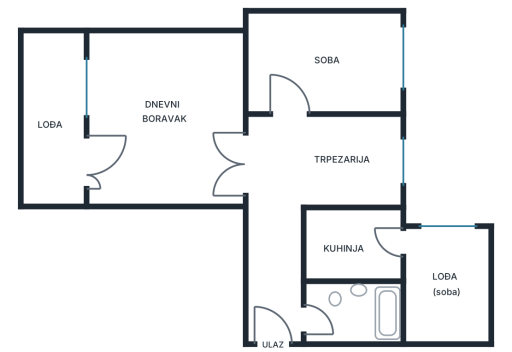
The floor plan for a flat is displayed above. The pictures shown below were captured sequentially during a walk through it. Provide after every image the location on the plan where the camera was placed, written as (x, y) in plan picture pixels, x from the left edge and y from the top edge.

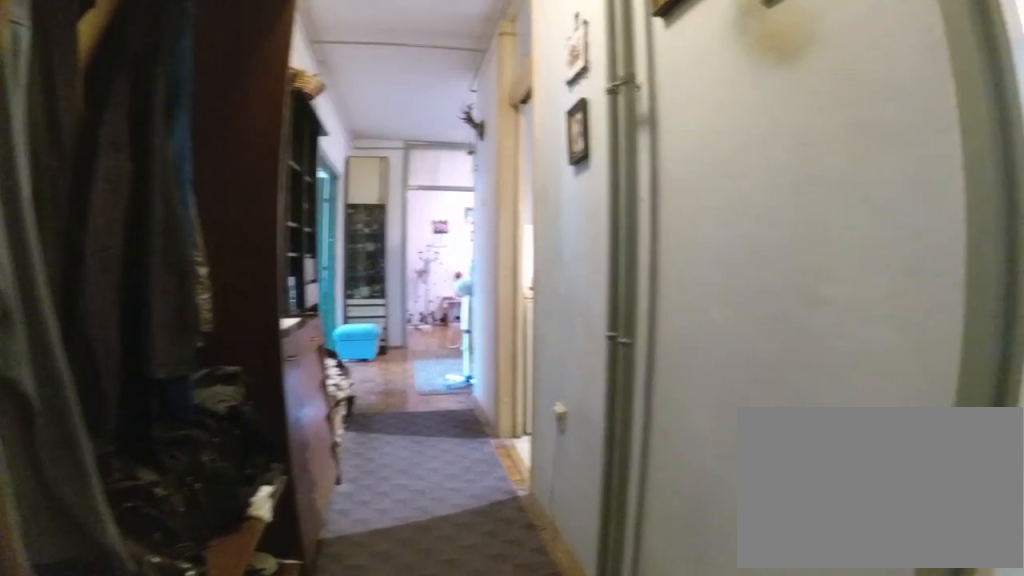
(272, 336)
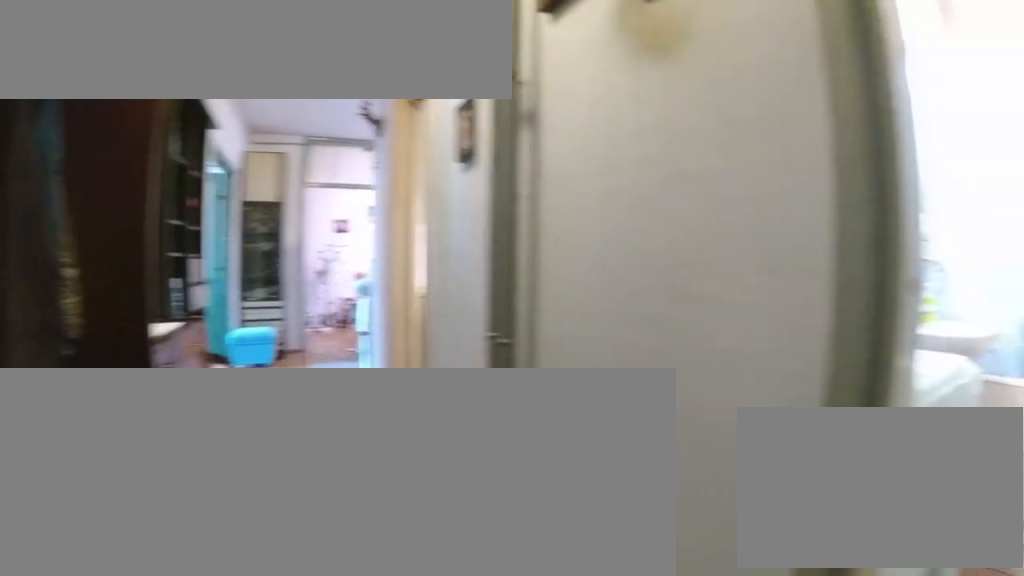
(274, 334)
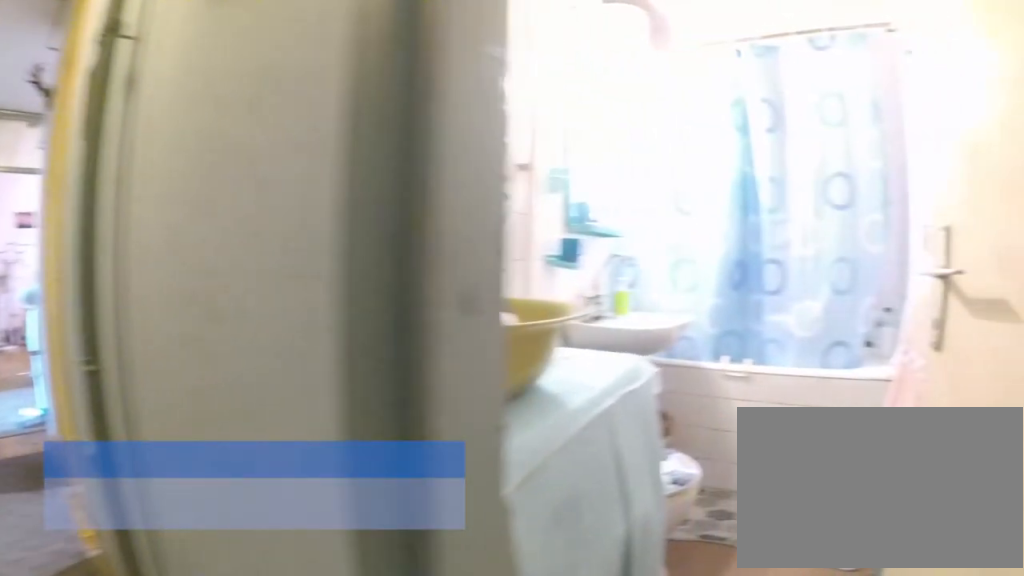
(279, 326)
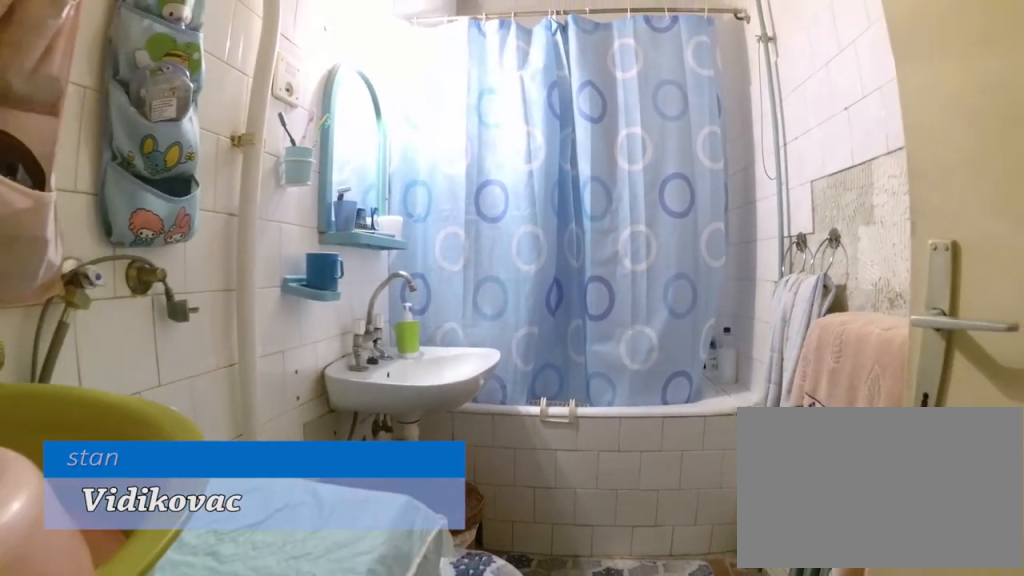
(306, 318)
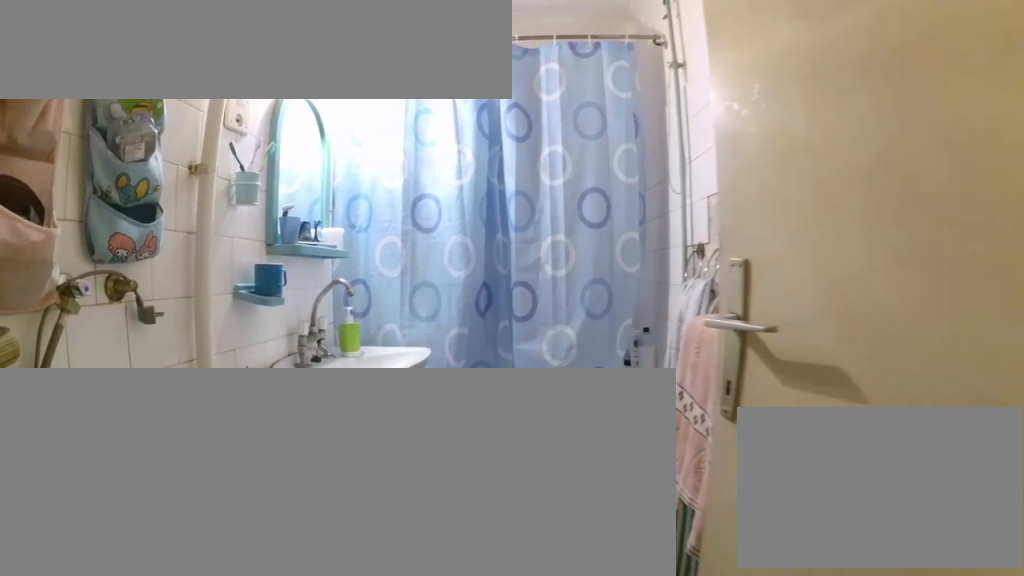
(293, 317)
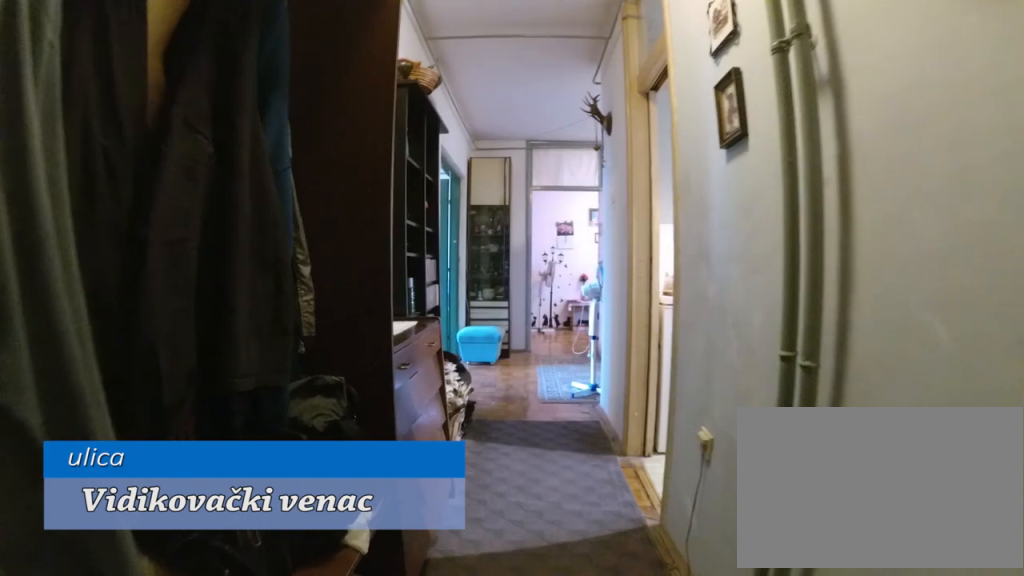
(275, 324)
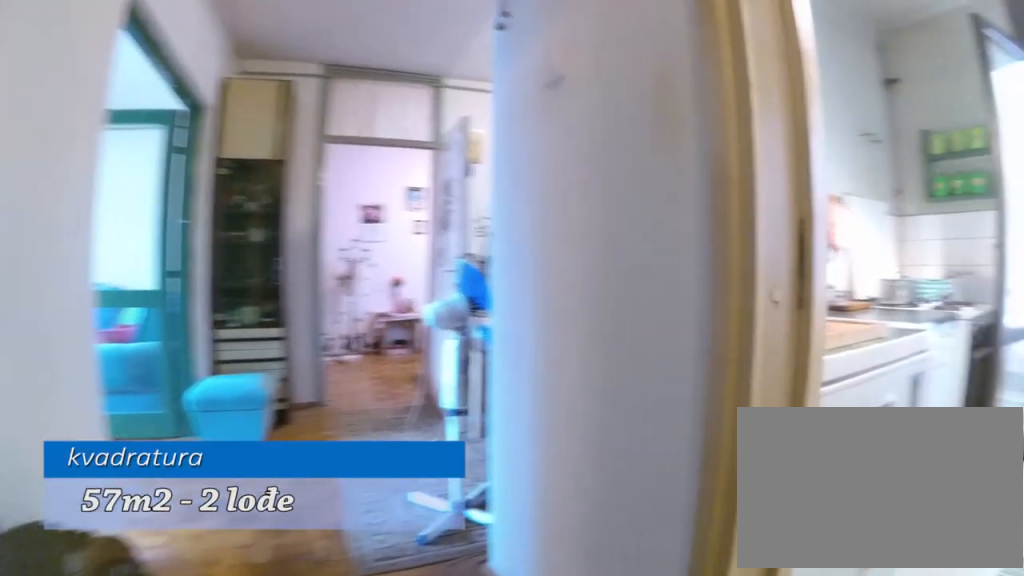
(274, 264)
